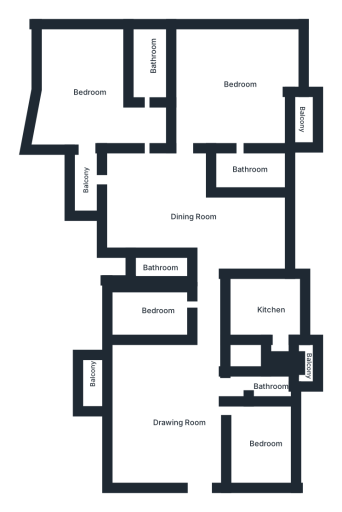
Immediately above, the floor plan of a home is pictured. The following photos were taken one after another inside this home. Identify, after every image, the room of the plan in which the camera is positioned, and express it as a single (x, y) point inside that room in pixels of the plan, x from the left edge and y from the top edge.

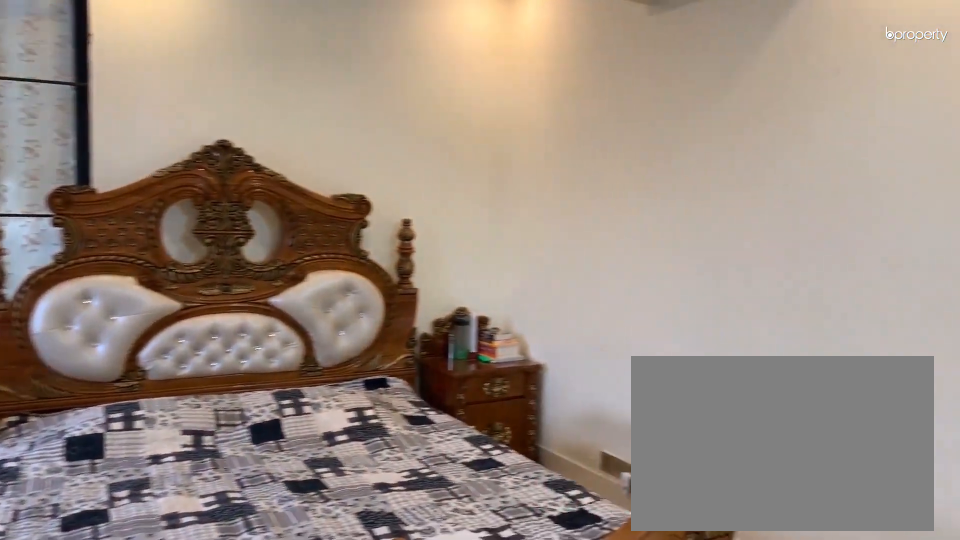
(93, 87)
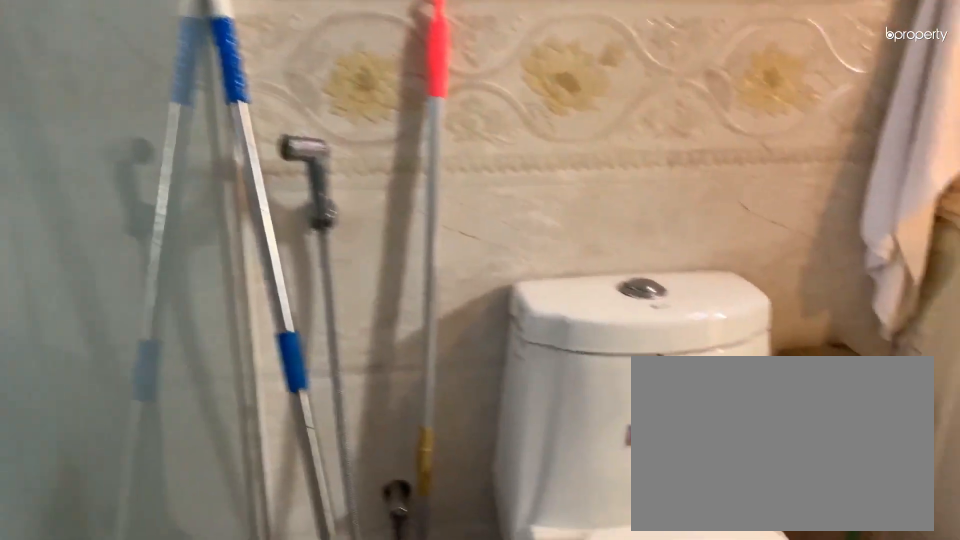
(150, 64)
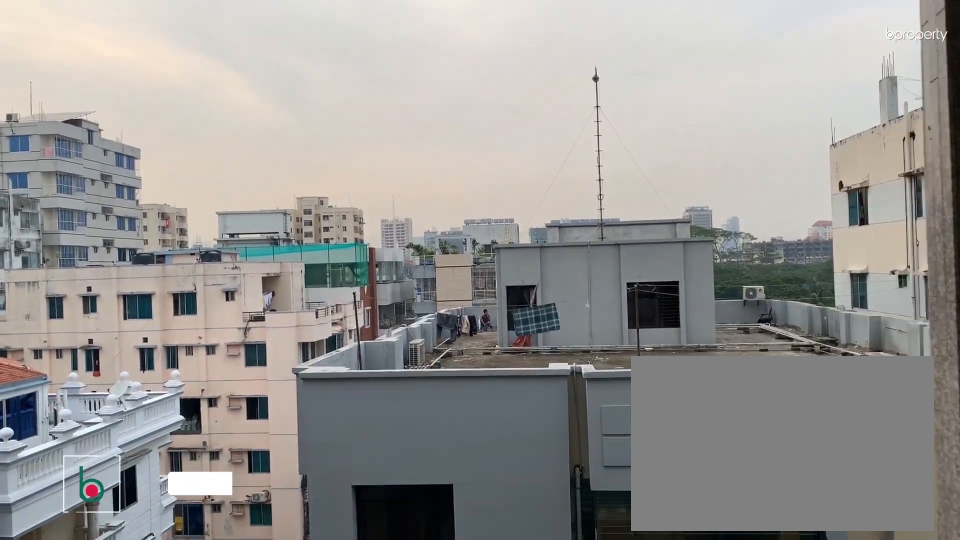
(86, 176)
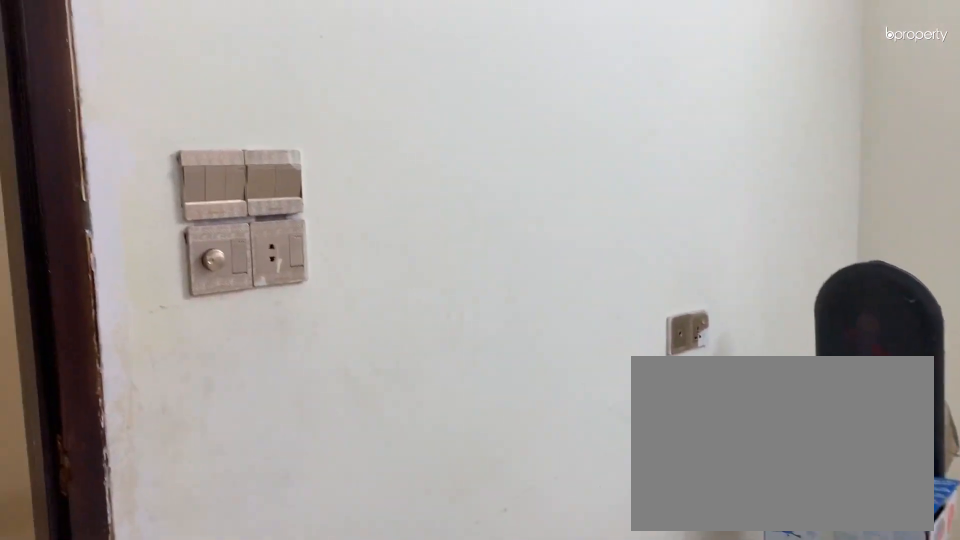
(161, 314)
